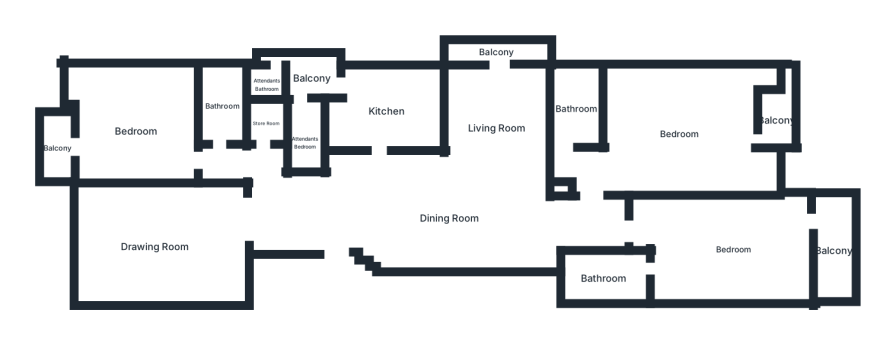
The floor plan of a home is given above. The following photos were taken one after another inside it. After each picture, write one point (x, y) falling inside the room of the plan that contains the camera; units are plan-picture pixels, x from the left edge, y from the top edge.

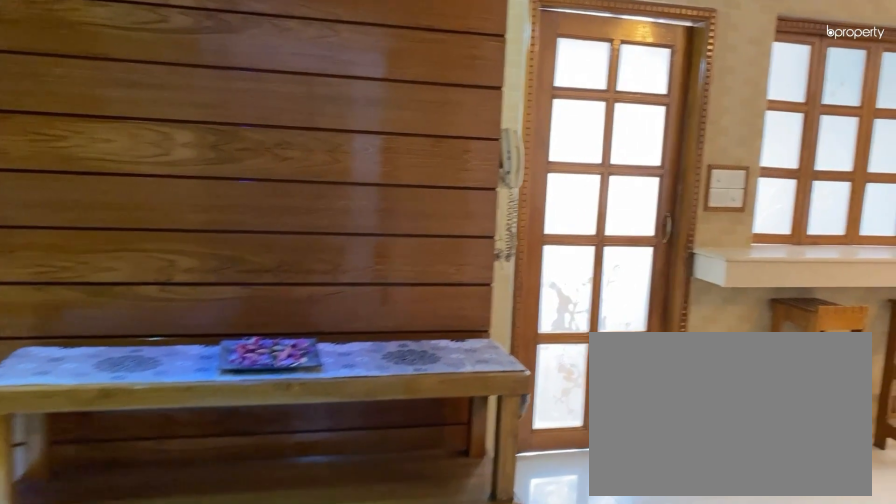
(341, 220)
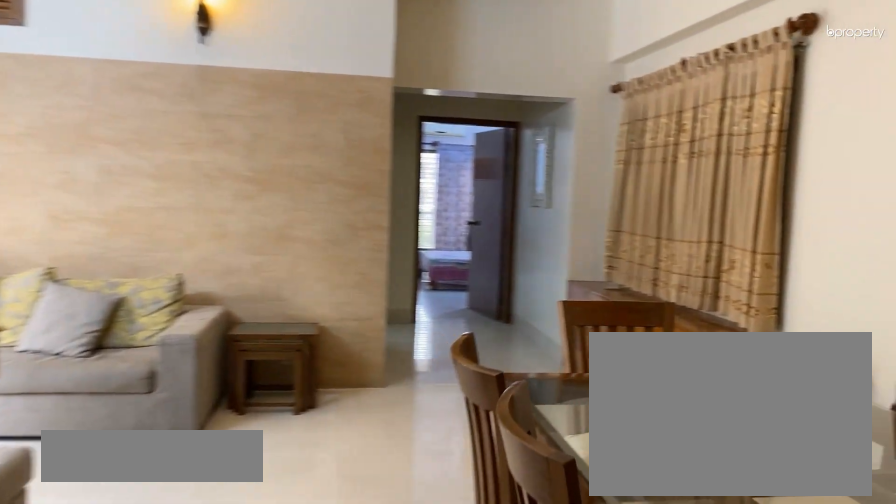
(449, 219)
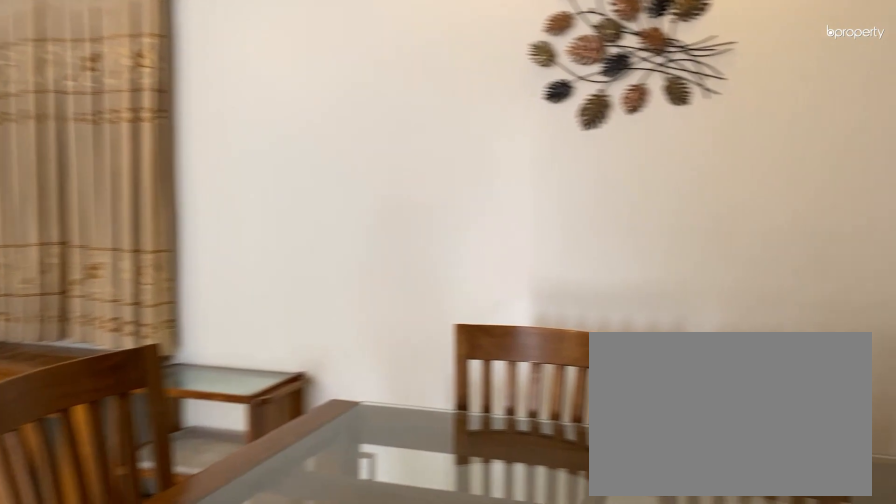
(449, 219)
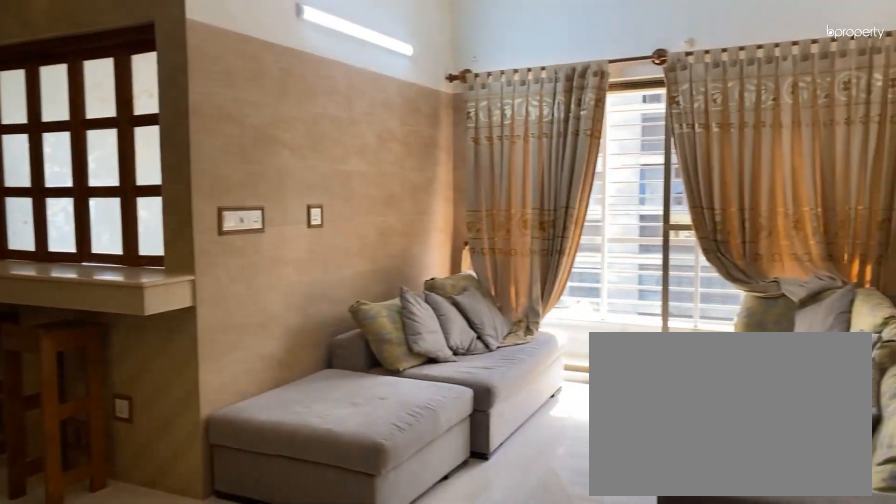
(495, 129)
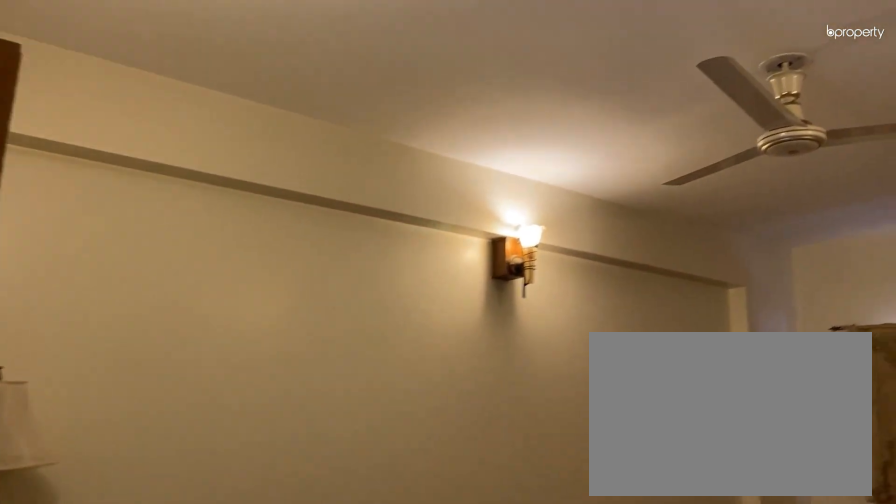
(154, 247)
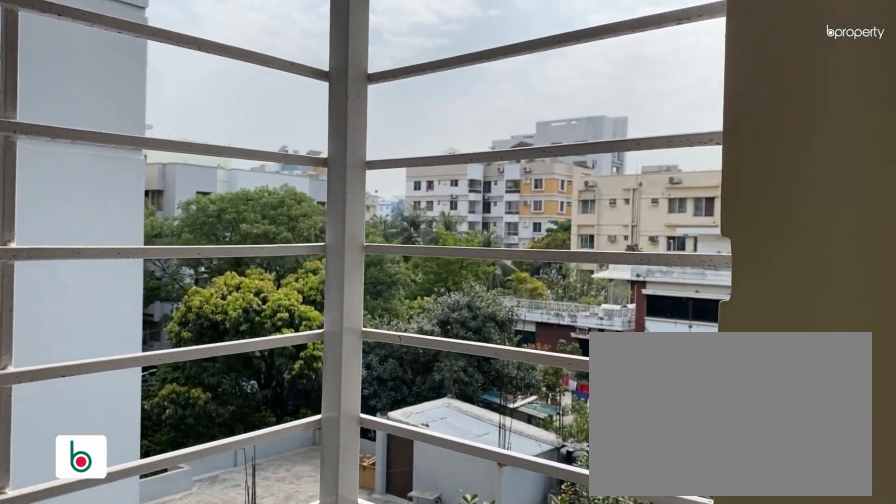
(57, 148)
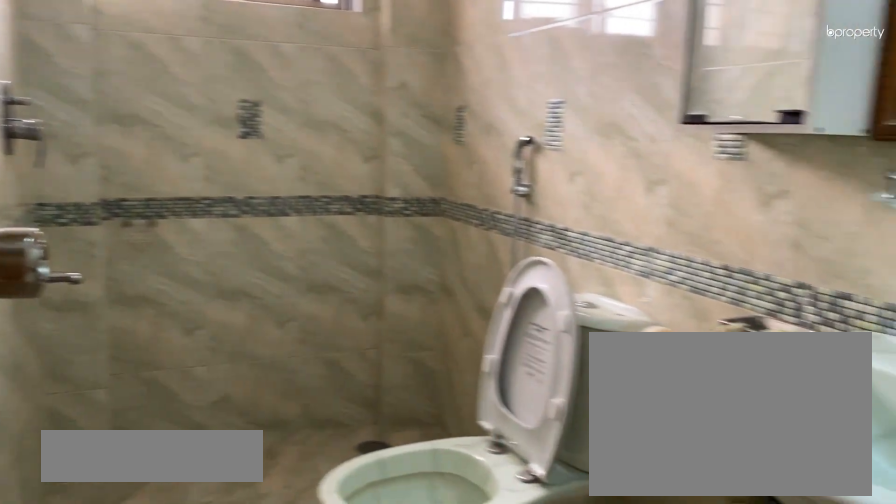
(223, 107)
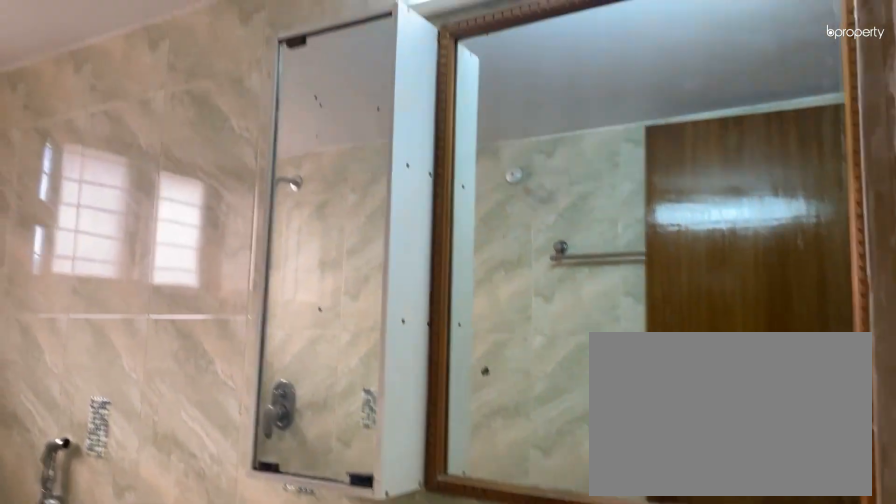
(223, 107)
